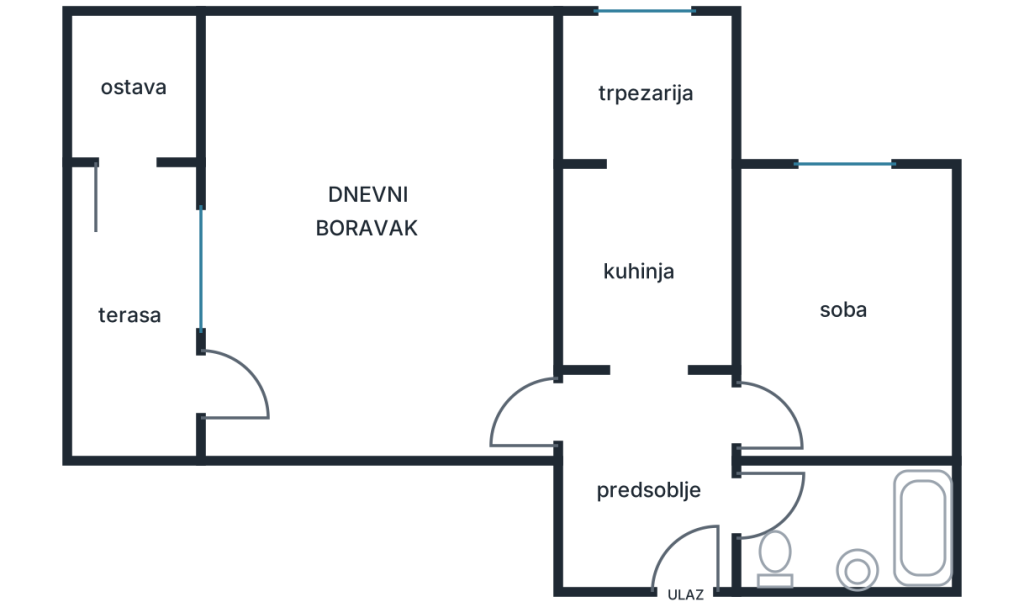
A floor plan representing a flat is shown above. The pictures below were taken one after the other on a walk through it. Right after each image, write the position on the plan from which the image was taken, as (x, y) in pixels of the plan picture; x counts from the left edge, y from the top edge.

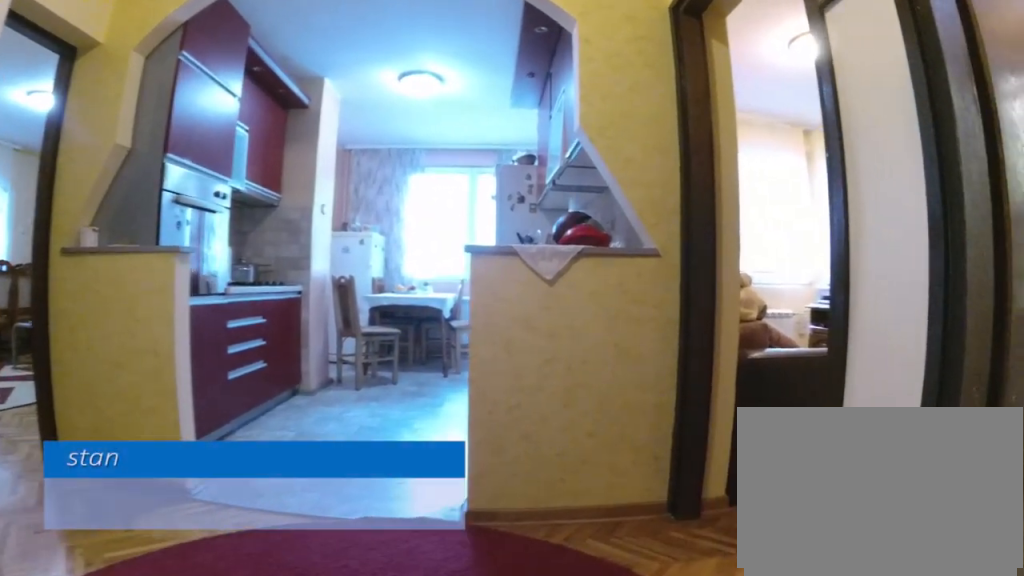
(671, 557)
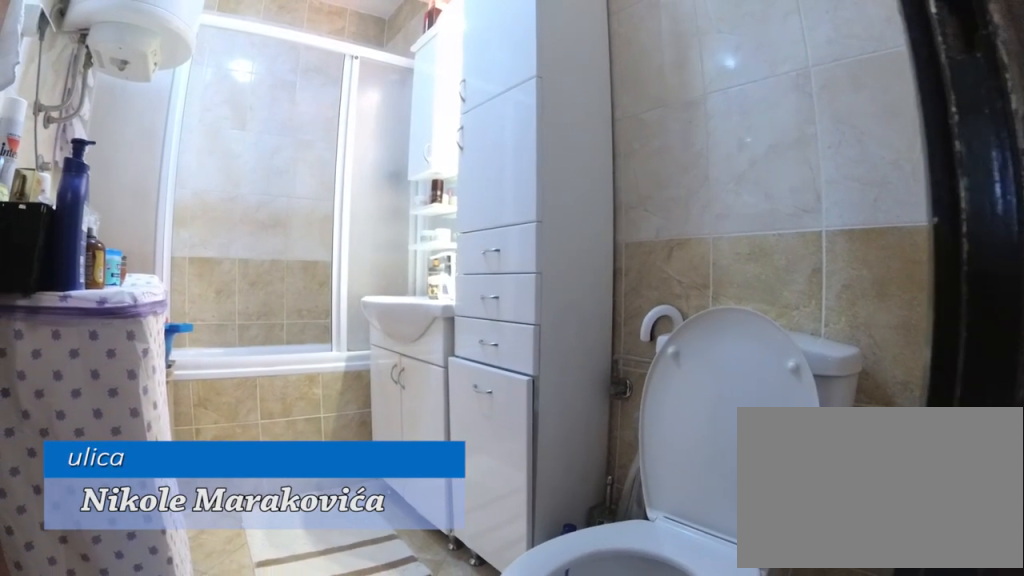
(719, 528)
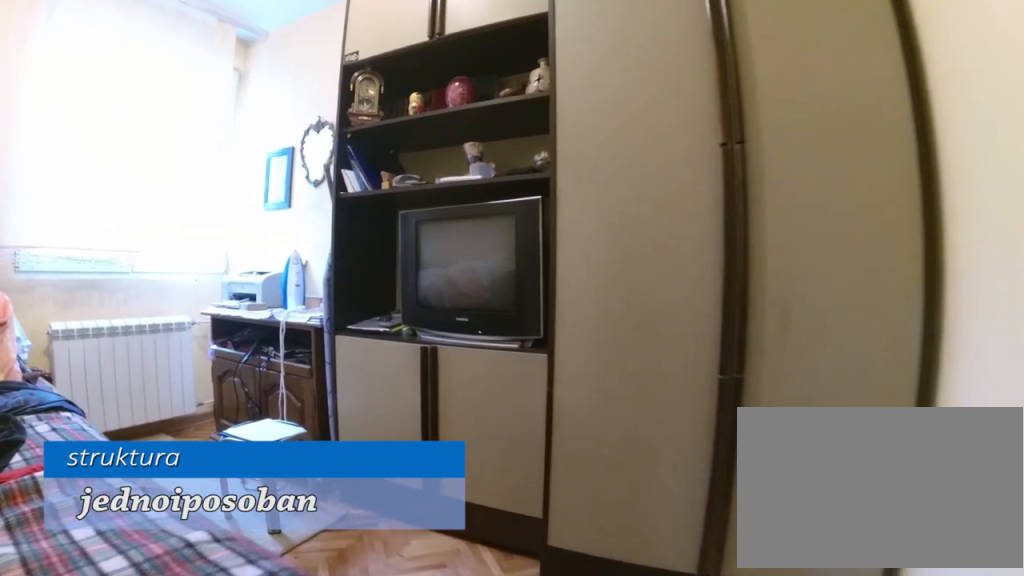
(795, 423)
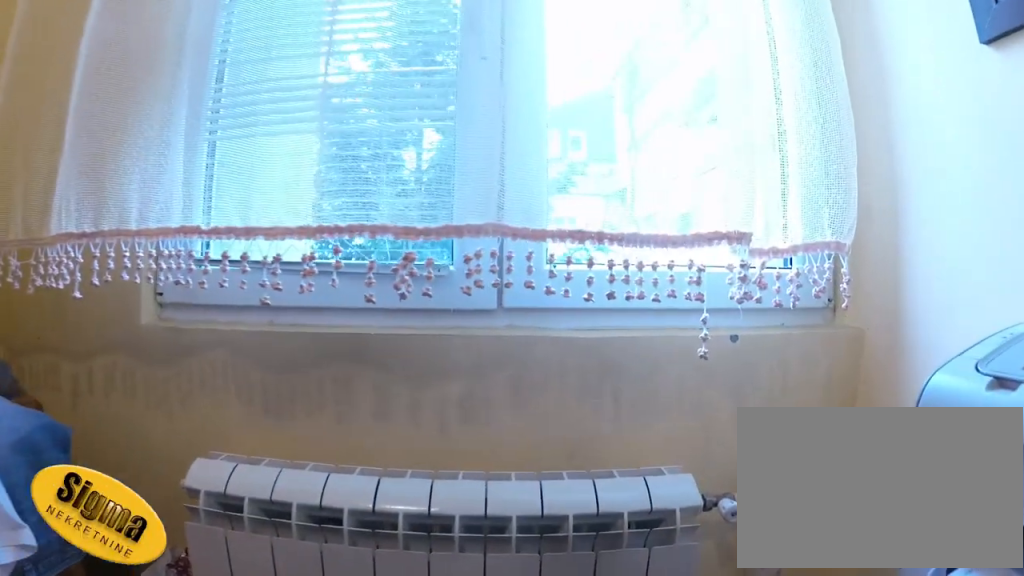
(874, 267)
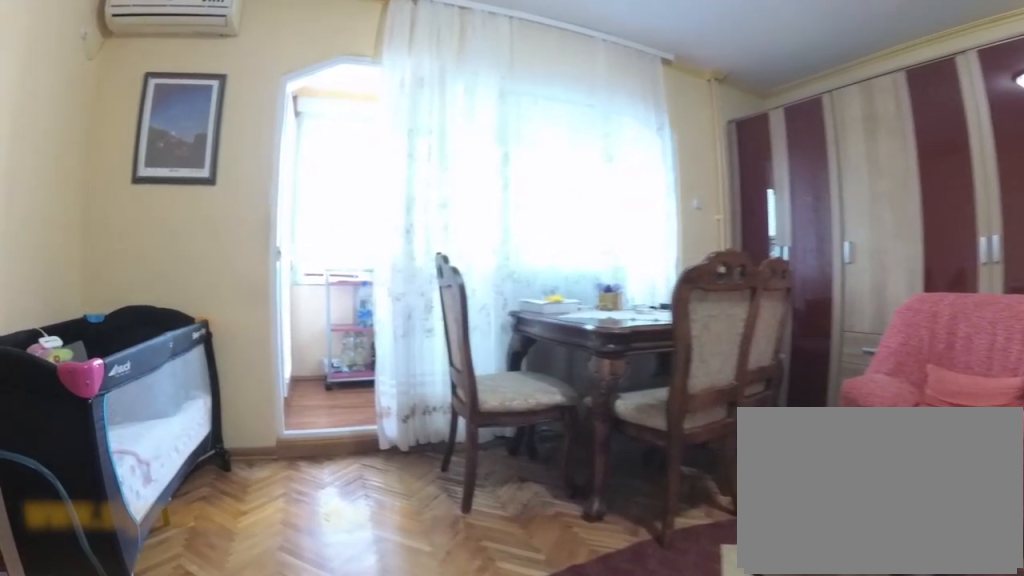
(475, 370)
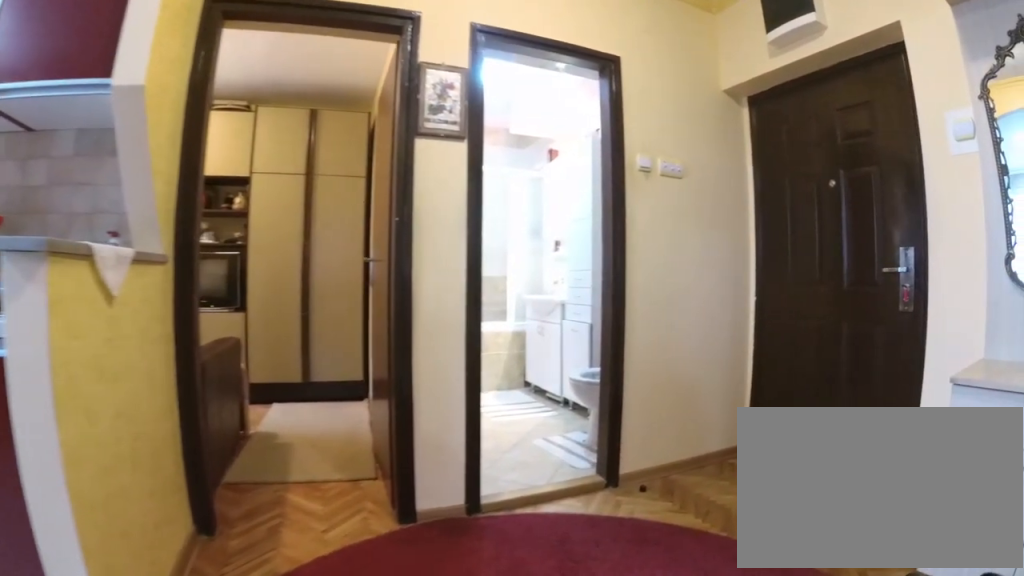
(592, 417)
